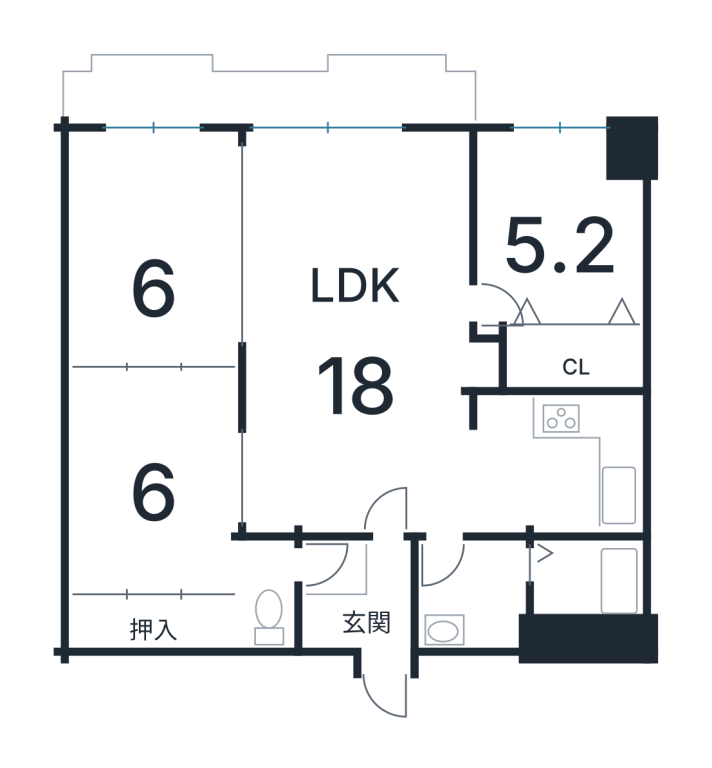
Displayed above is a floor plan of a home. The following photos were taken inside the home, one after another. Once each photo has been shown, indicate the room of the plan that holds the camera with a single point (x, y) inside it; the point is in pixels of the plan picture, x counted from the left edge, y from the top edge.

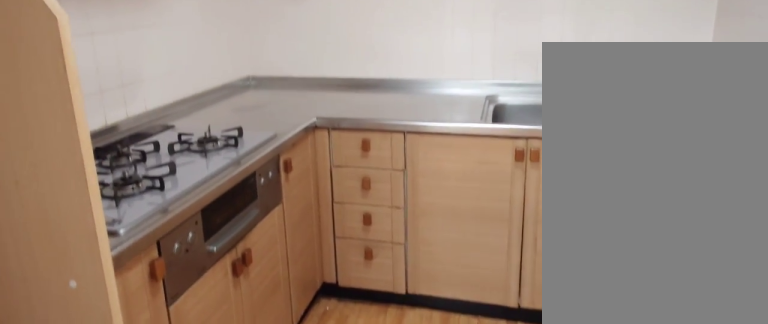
(565, 471)
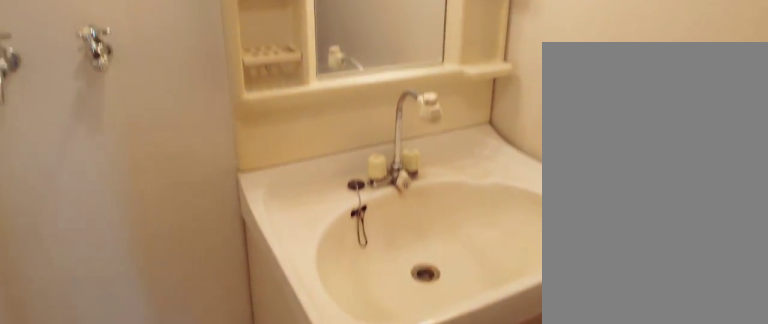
(477, 592)
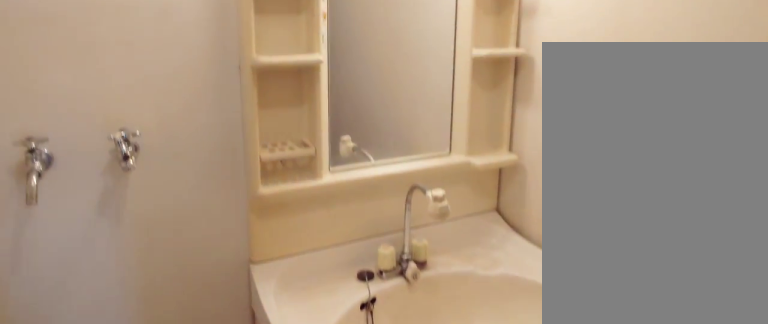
(477, 592)
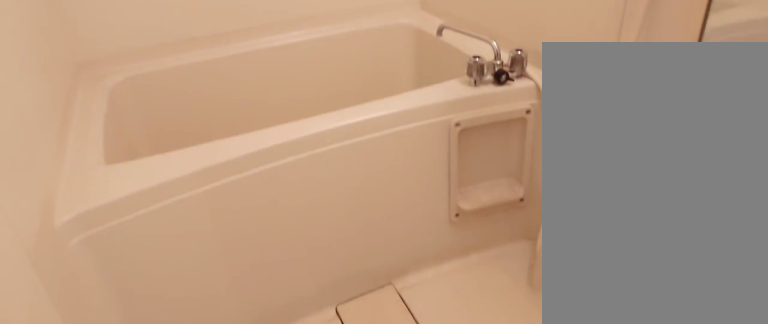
(578, 588)
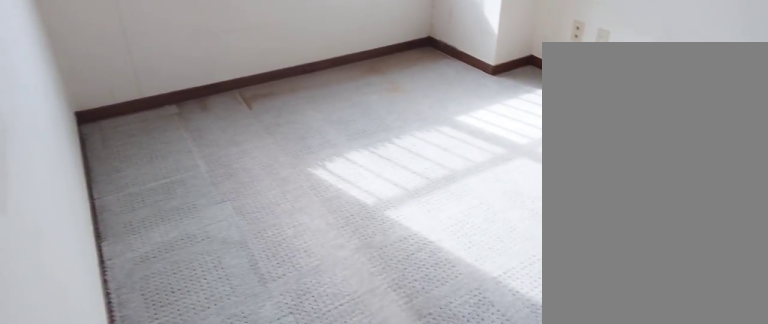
(546, 232)
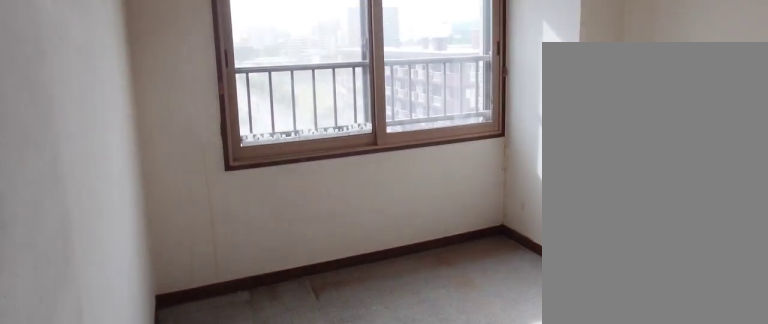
(546, 232)
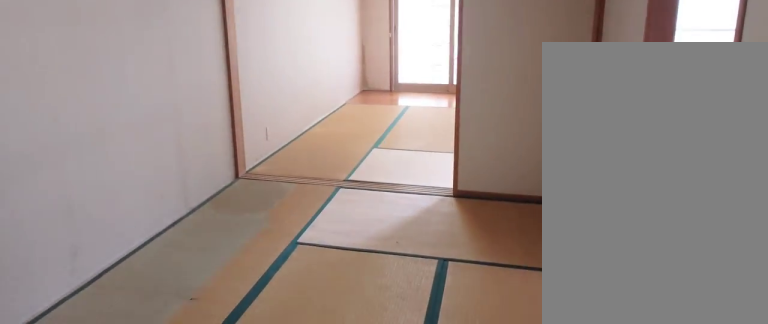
(142, 483)
